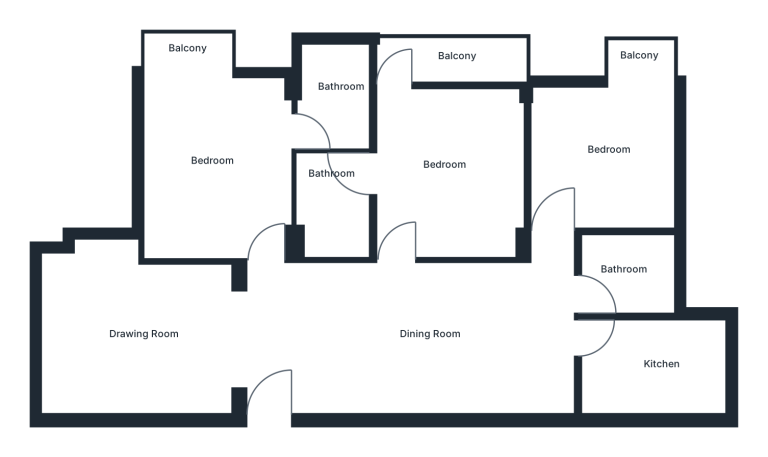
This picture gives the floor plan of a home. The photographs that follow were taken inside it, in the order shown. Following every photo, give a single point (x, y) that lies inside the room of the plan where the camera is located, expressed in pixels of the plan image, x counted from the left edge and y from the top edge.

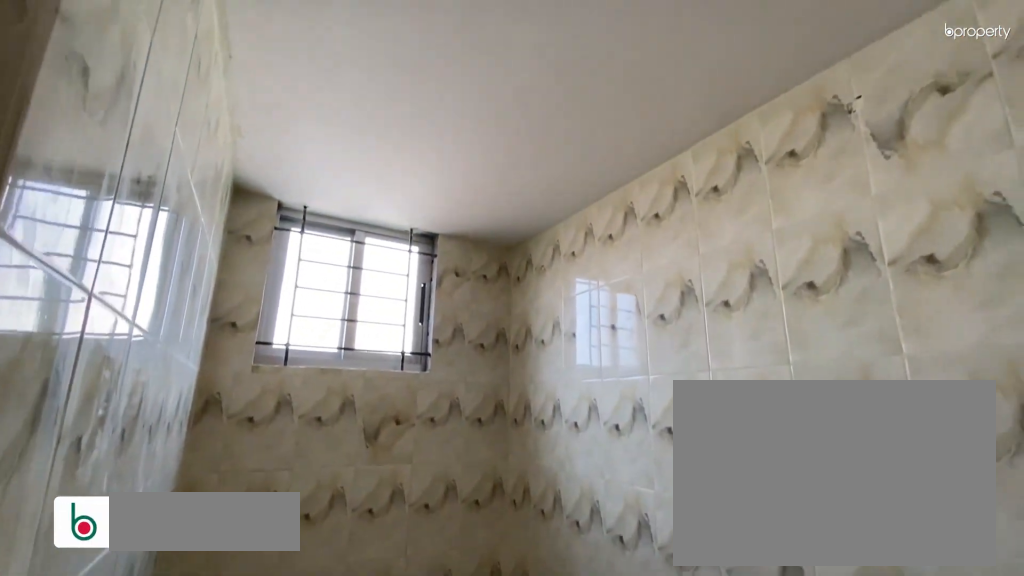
(333, 100)
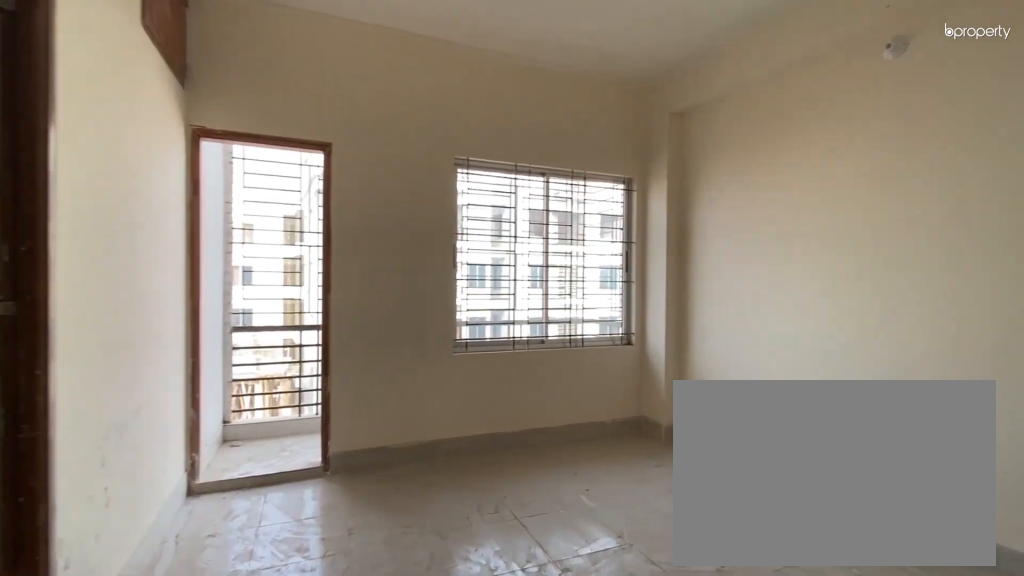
(439, 179)
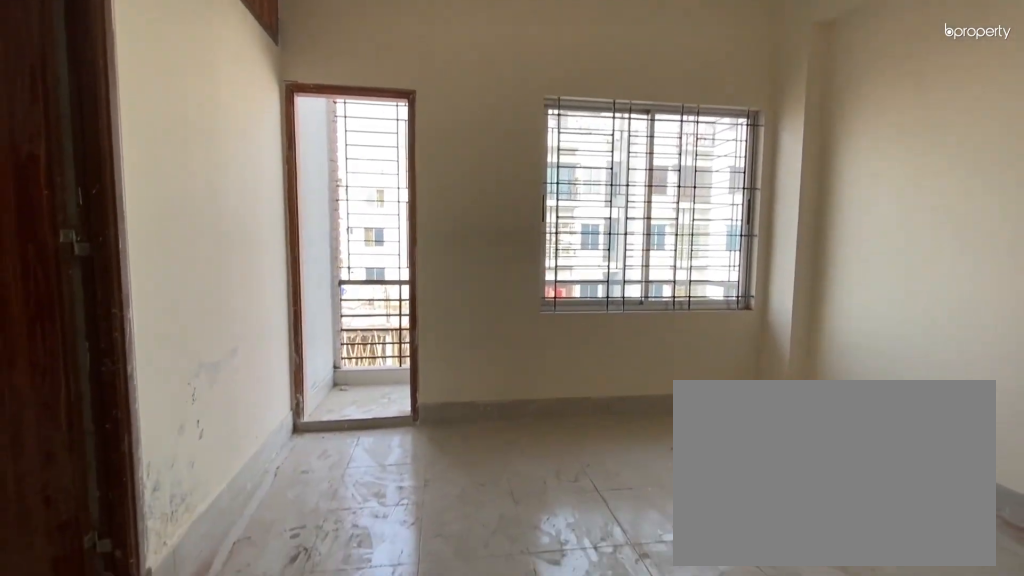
(439, 179)
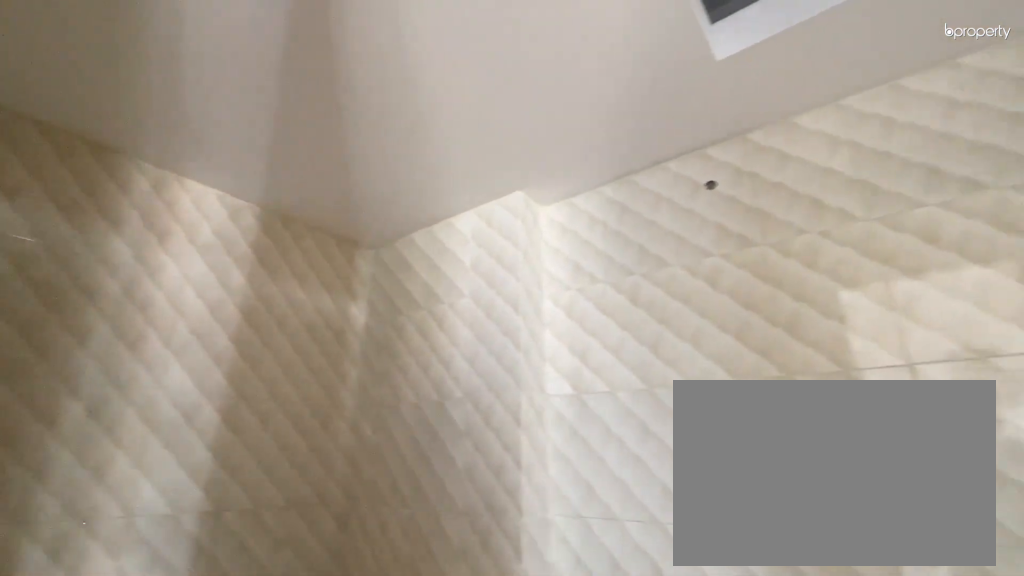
(332, 204)
